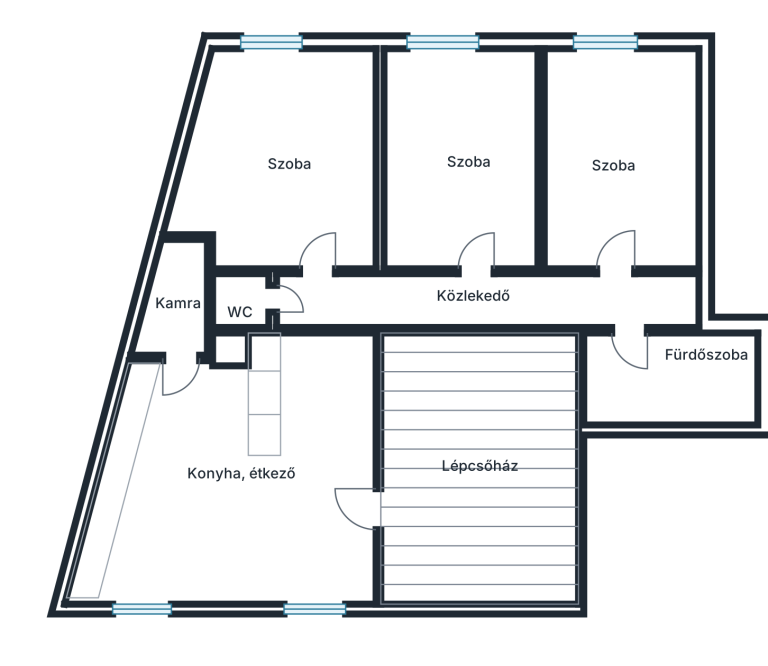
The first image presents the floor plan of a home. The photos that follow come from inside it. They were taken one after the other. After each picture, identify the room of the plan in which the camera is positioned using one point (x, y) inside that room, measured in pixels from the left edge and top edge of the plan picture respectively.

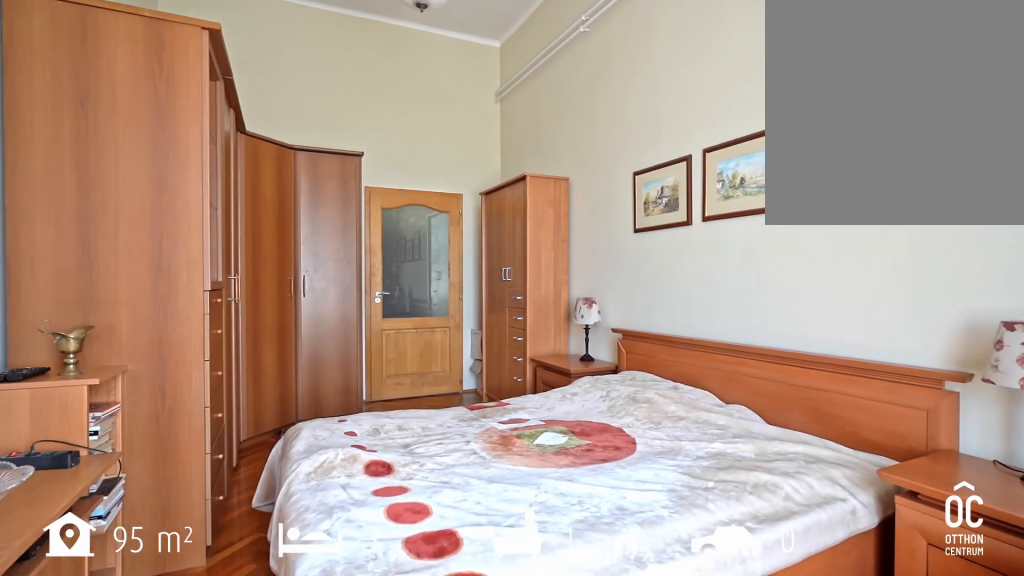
(613, 156)
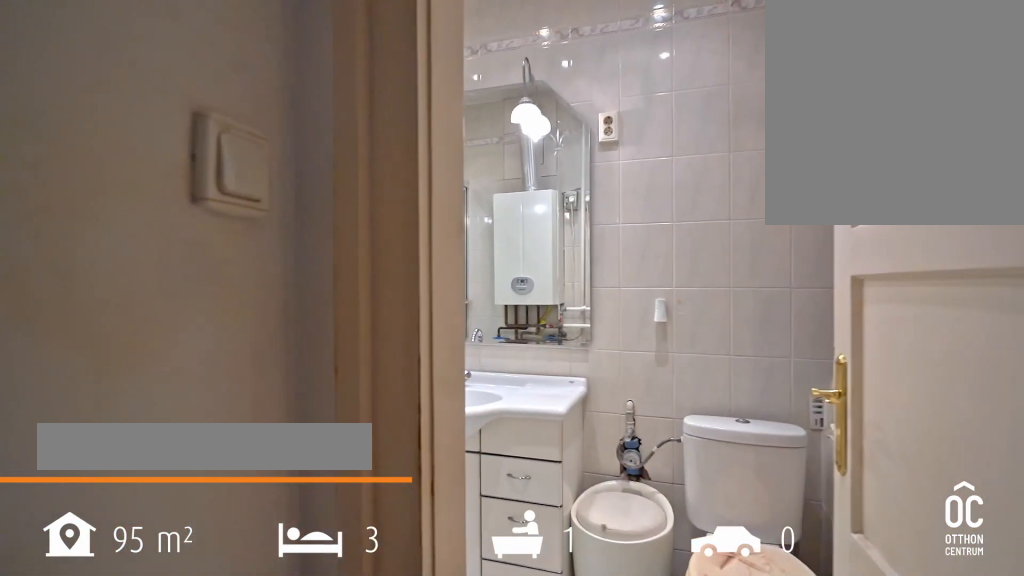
(671, 381)
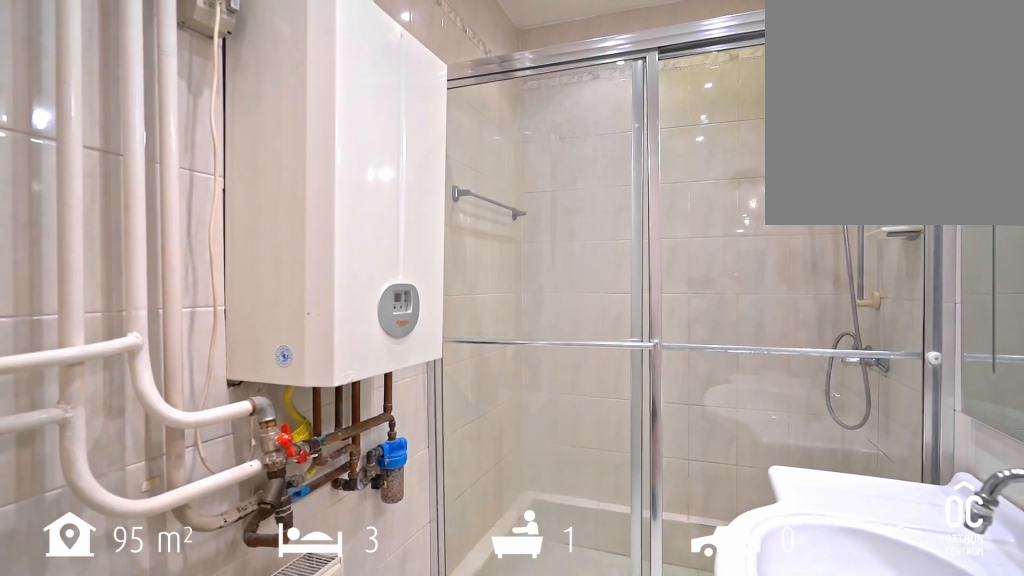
(671, 382)
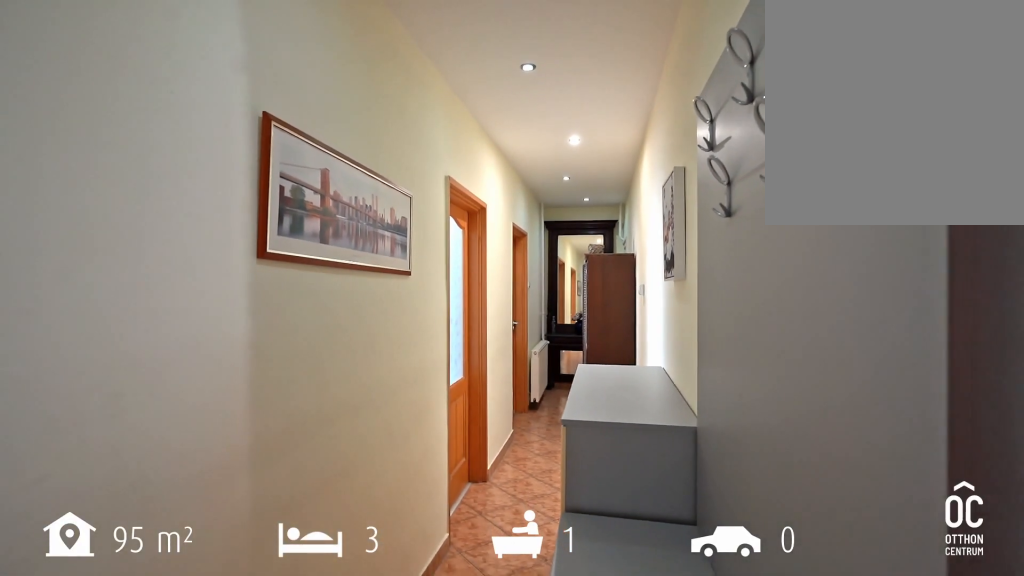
(472, 297)
